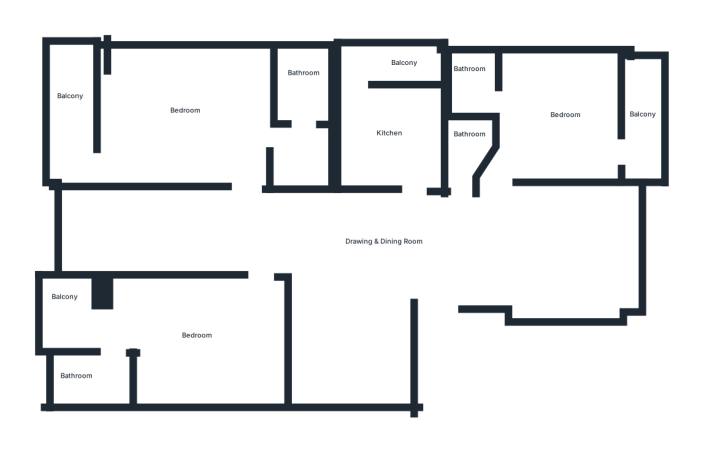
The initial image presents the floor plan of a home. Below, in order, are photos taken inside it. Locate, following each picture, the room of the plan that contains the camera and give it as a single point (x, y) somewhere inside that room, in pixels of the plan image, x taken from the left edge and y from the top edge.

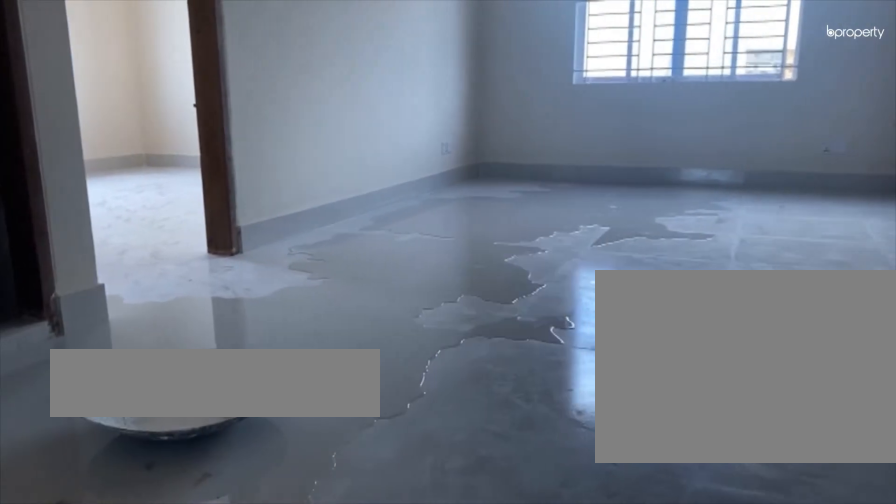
(351, 239)
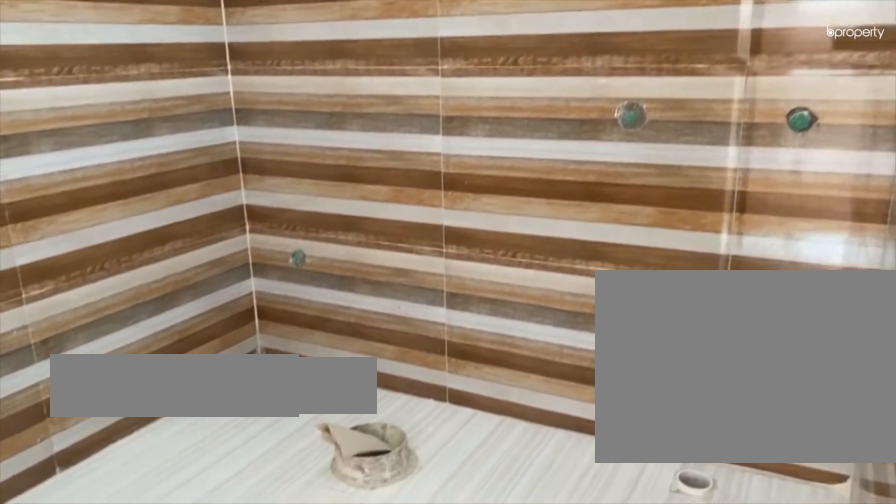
(87, 375)
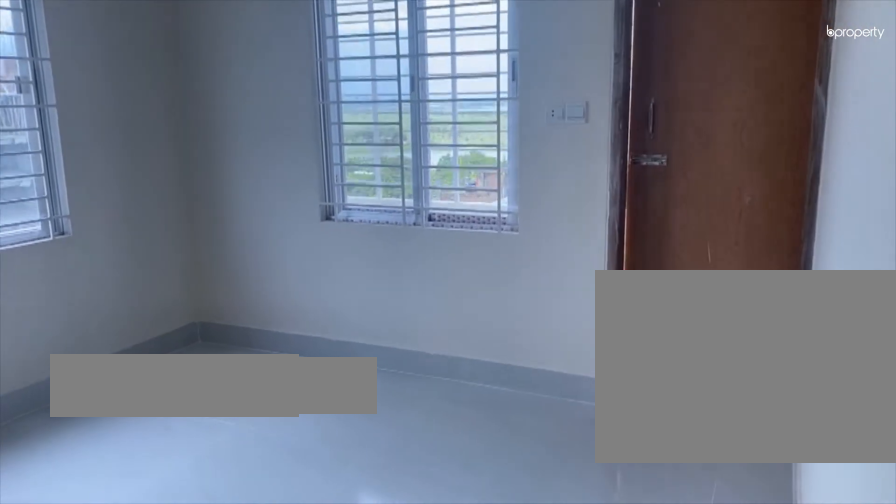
(566, 116)
